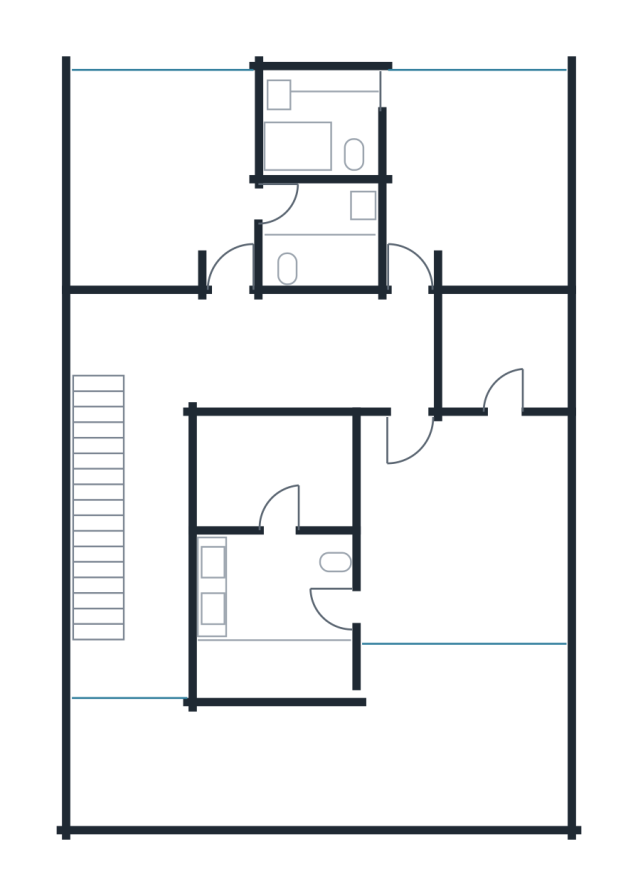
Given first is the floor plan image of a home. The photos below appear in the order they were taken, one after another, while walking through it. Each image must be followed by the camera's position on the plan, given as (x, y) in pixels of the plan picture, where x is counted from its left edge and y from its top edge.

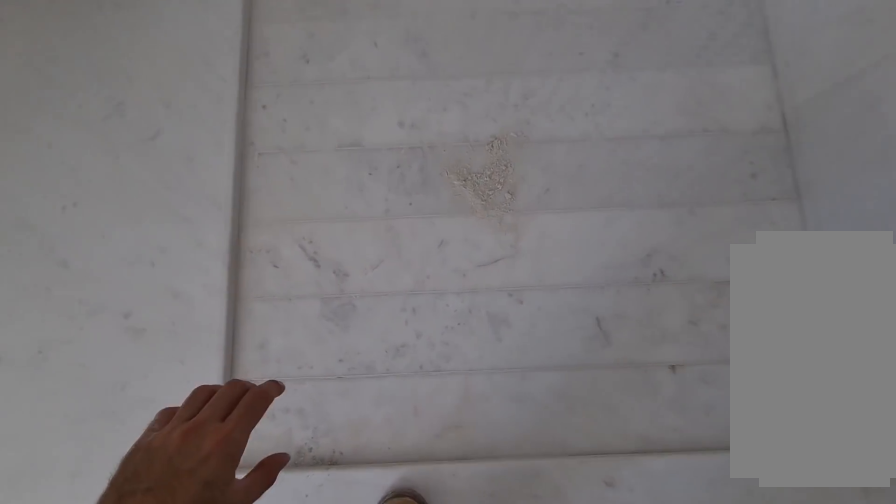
(273, 215)
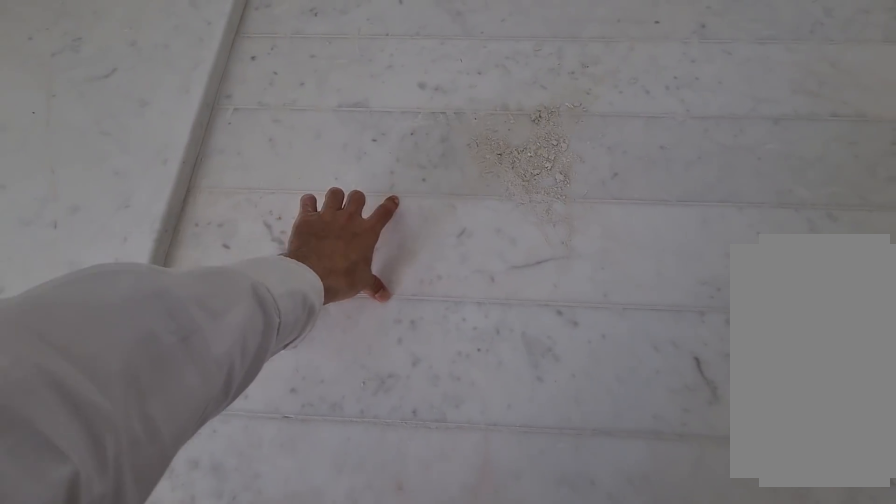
(290, 217)
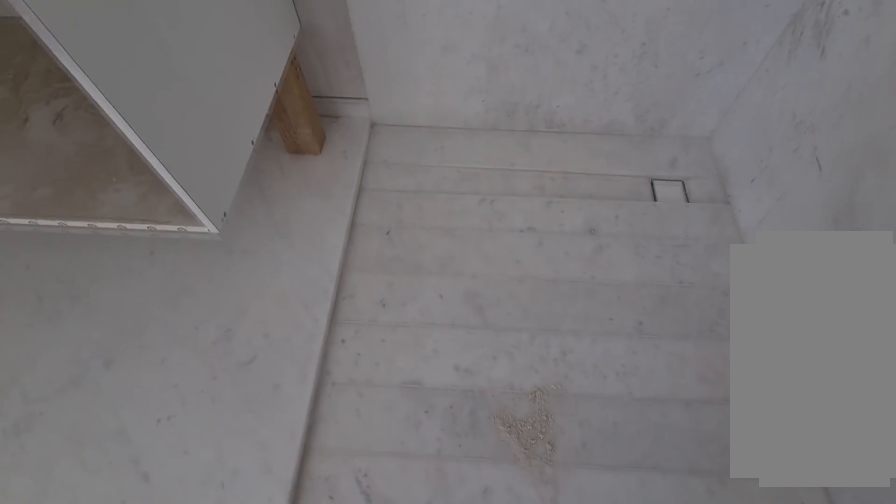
(293, 217)
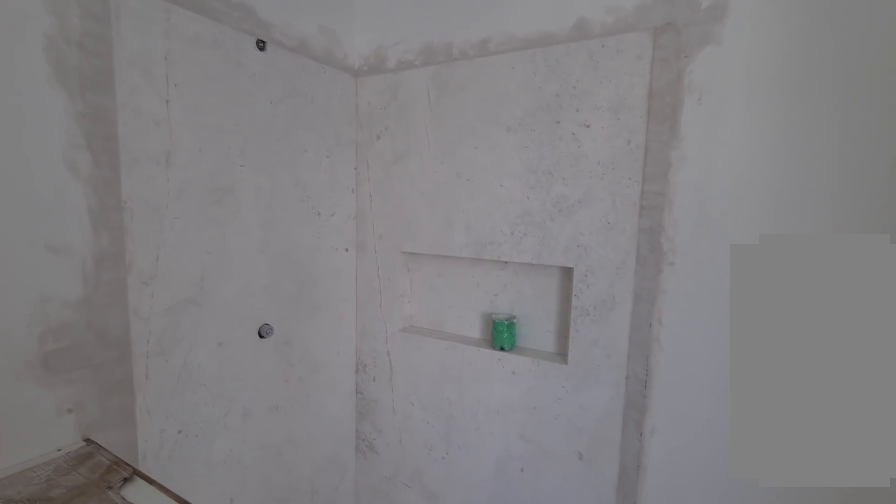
(293, 217)
